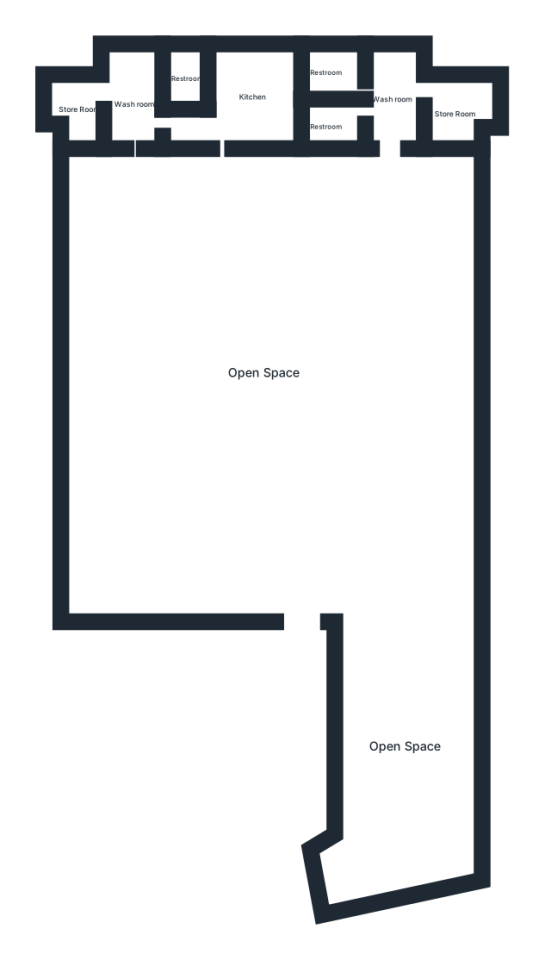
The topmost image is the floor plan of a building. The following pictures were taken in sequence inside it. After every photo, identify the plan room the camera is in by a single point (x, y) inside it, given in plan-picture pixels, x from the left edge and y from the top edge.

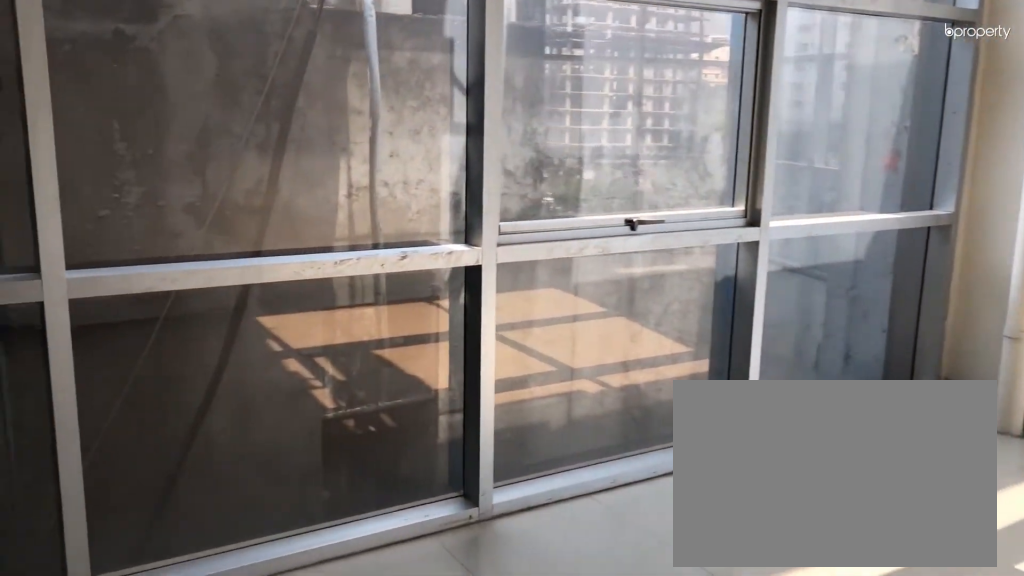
(408, 755)
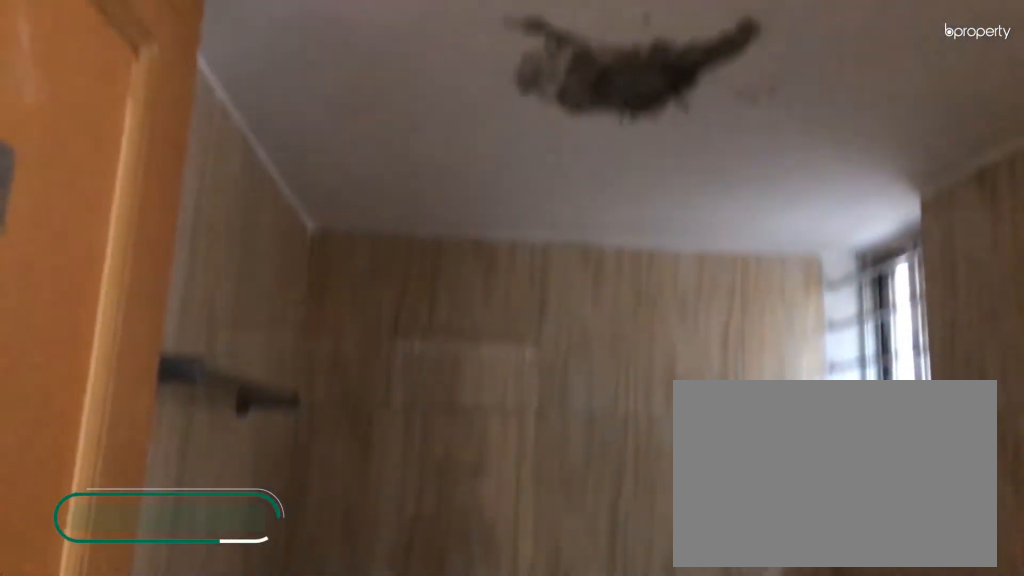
(329, 77)
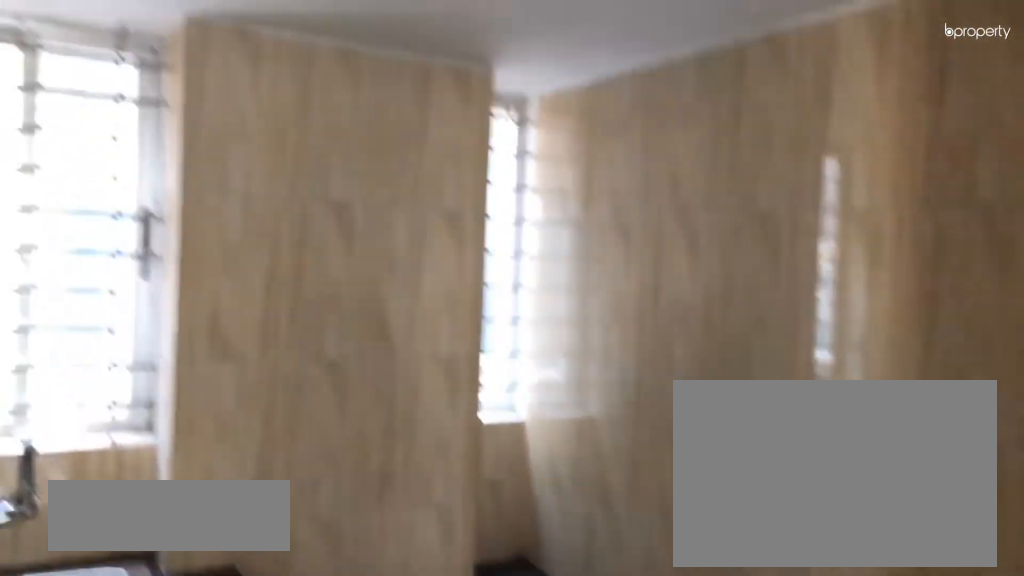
(255, 96)
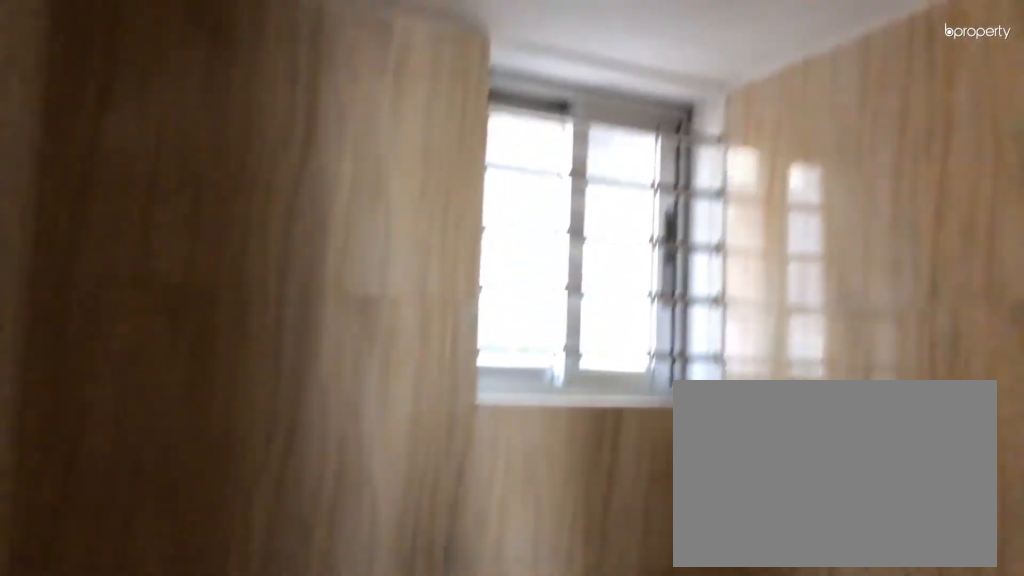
(189, 80)
